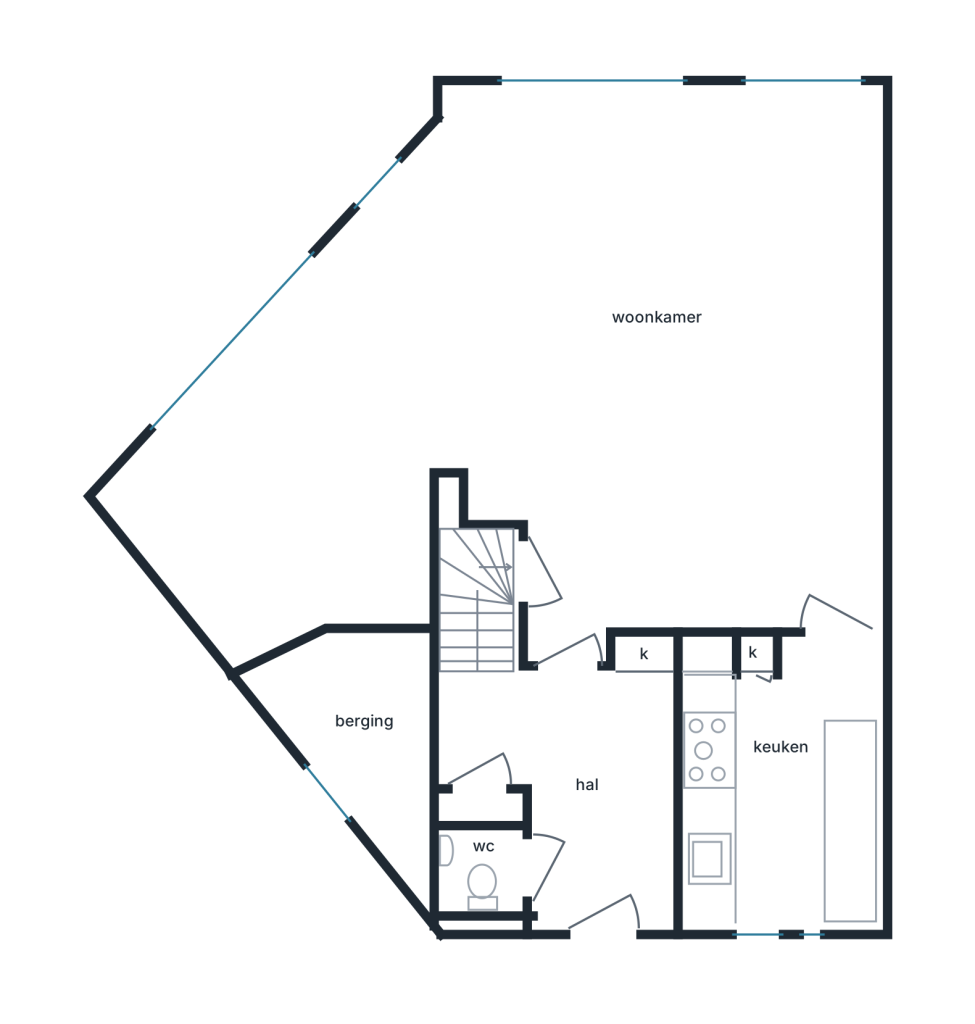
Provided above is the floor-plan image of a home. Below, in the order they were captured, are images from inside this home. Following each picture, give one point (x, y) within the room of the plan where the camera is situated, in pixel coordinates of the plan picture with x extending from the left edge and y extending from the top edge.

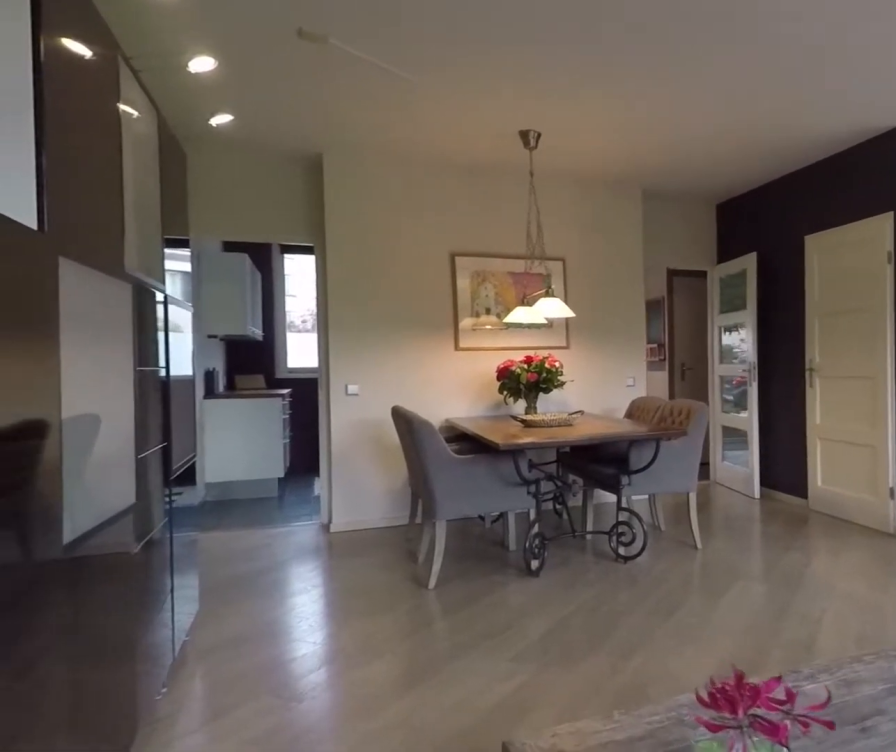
(626, 468)
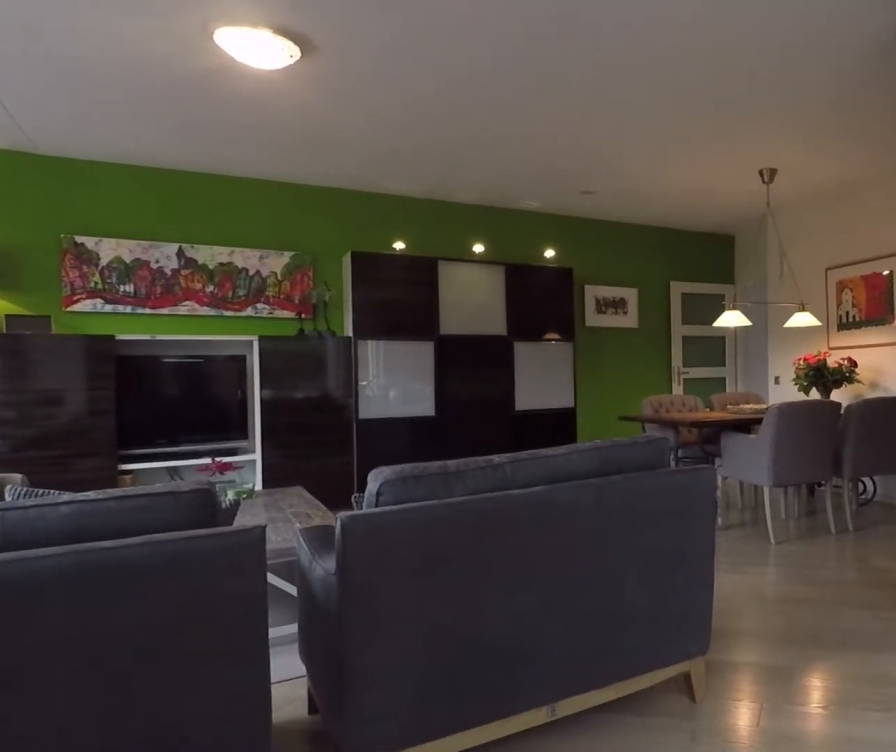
(626, 468)
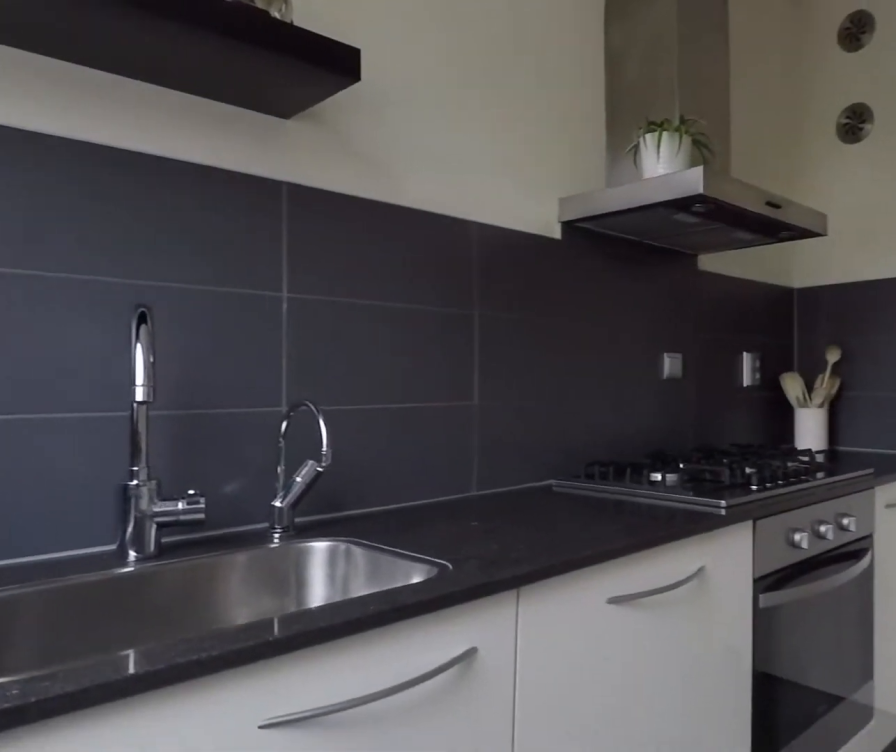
(783, 790)
